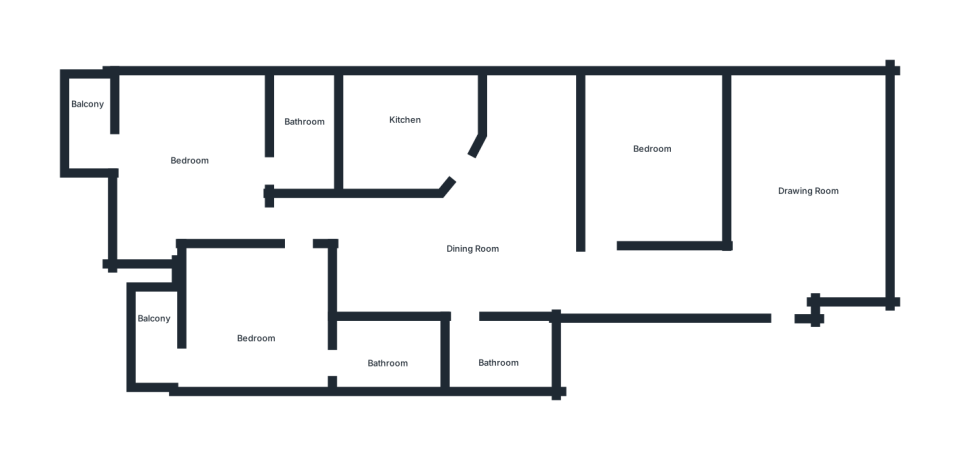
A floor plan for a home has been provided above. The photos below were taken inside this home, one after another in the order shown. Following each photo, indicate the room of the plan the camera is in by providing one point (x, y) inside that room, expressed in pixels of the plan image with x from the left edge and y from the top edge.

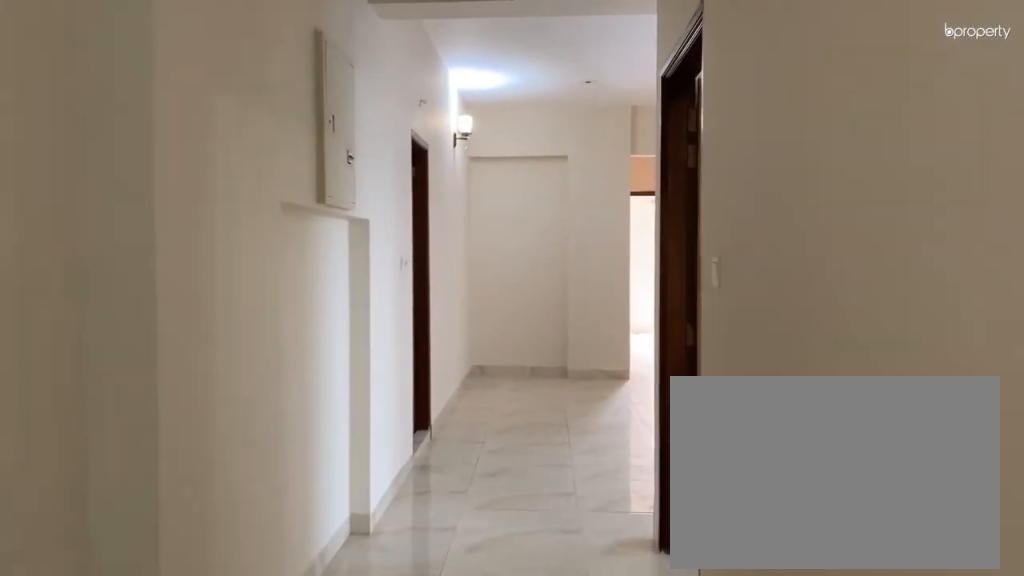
(702, 280)
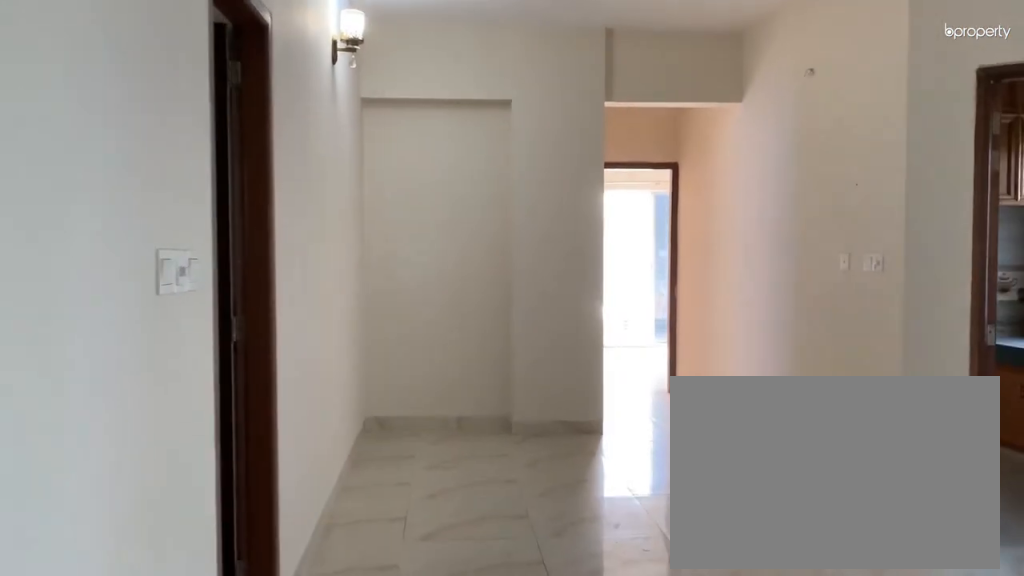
(464, 254)
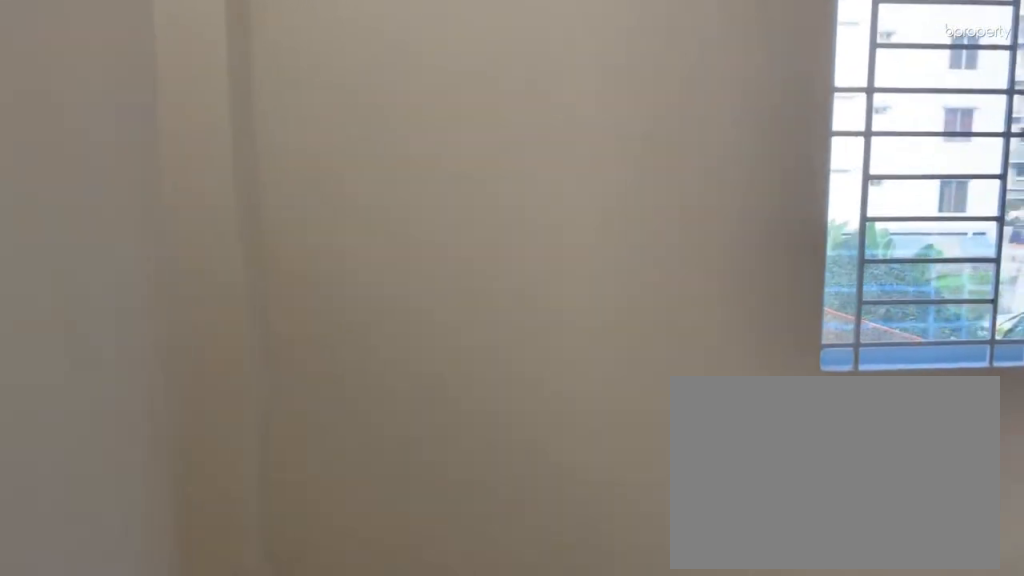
(648, 170)
